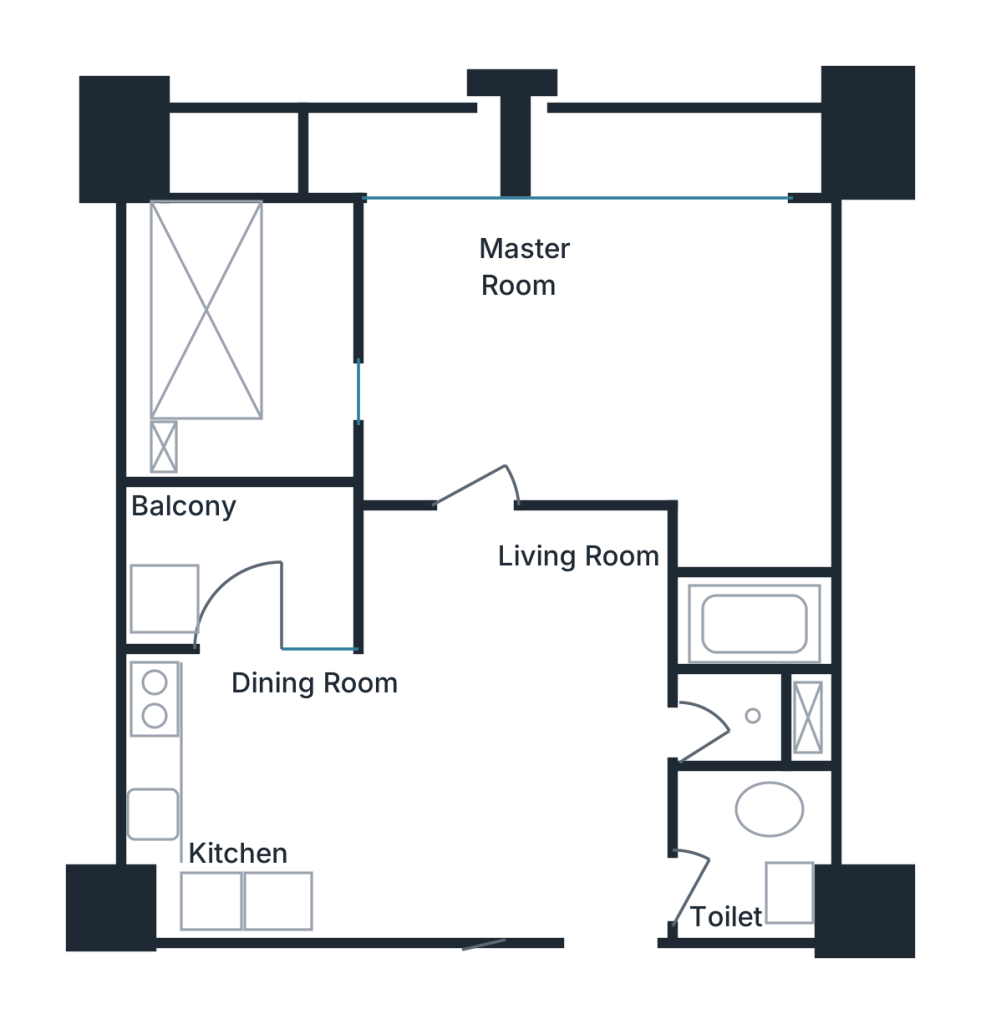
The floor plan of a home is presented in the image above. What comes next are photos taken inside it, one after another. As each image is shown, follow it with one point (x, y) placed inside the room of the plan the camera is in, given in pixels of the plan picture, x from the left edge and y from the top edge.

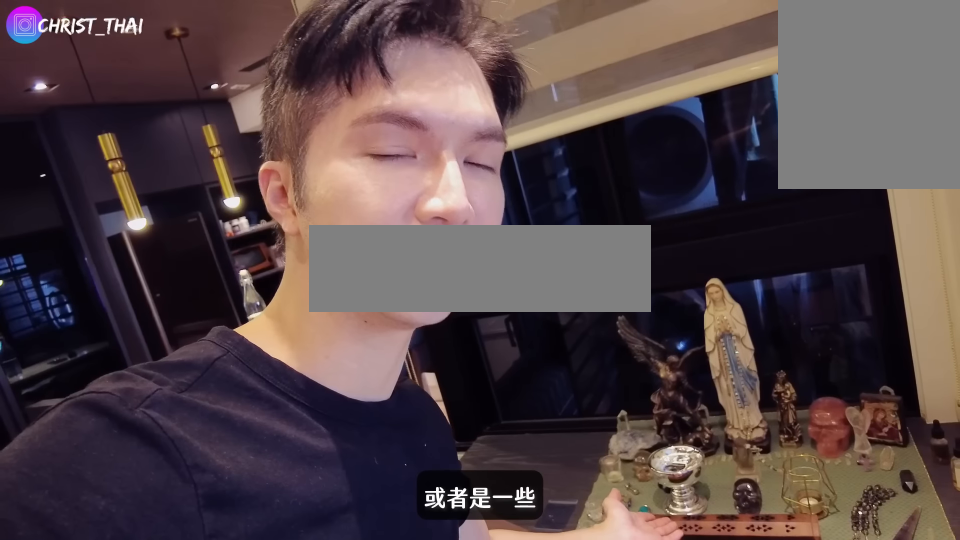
(520, 727)
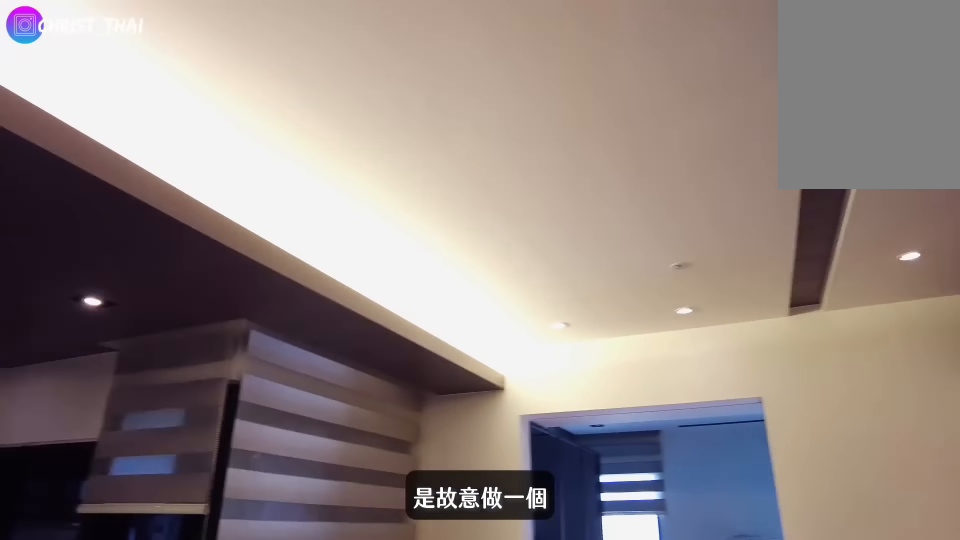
(276, 787)
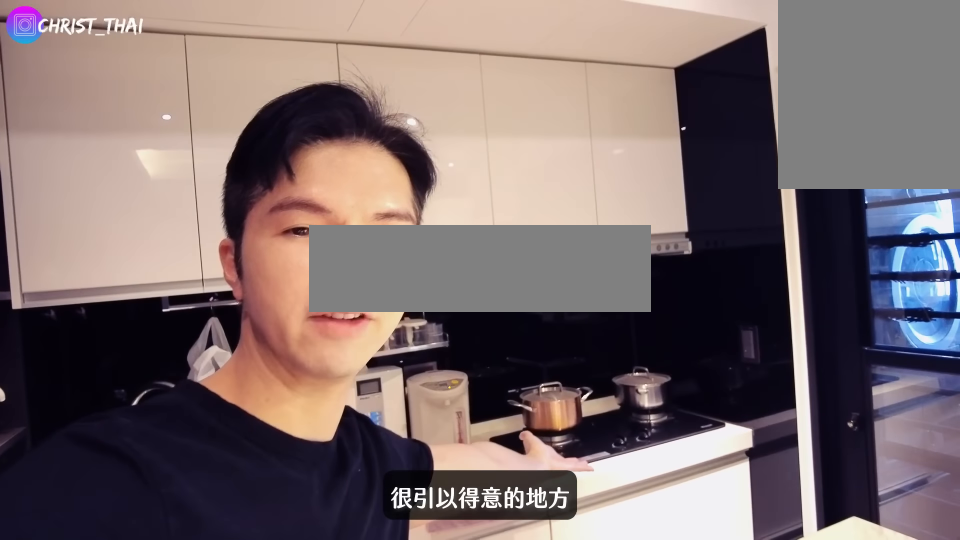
(276, 787)
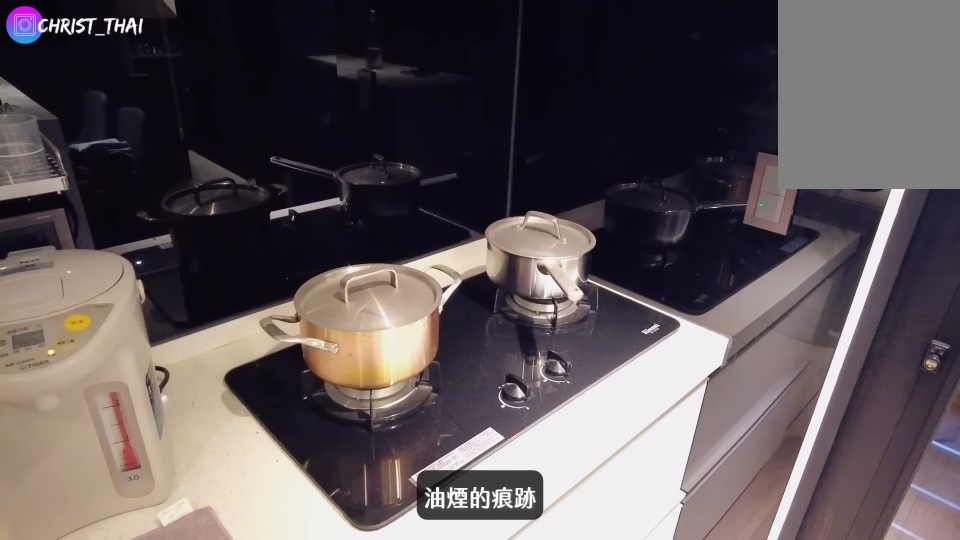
(276, 787)
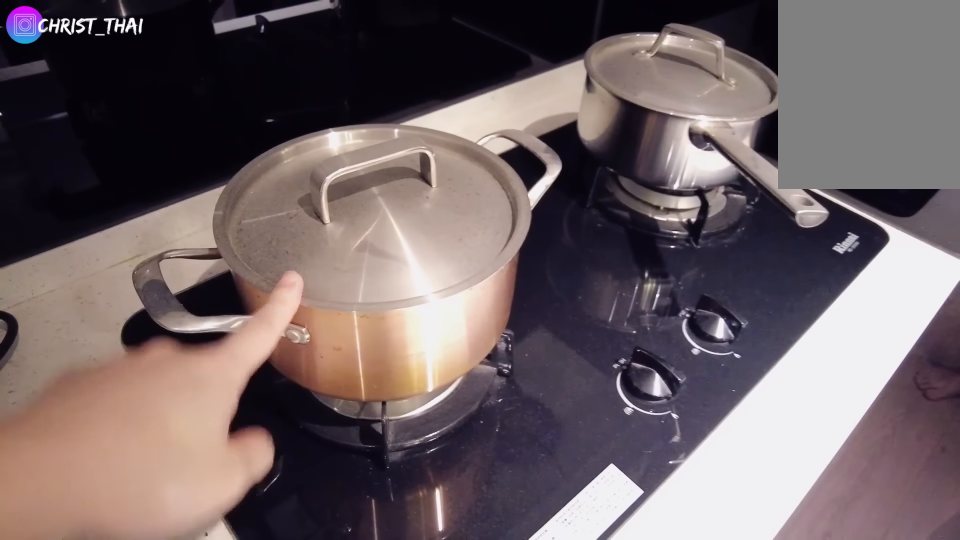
(276, 787)
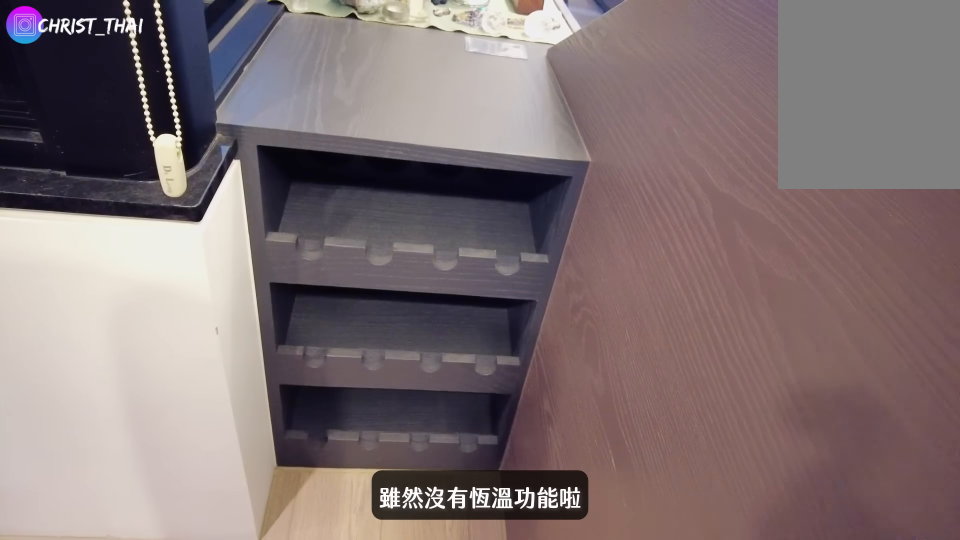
(276, 787)
